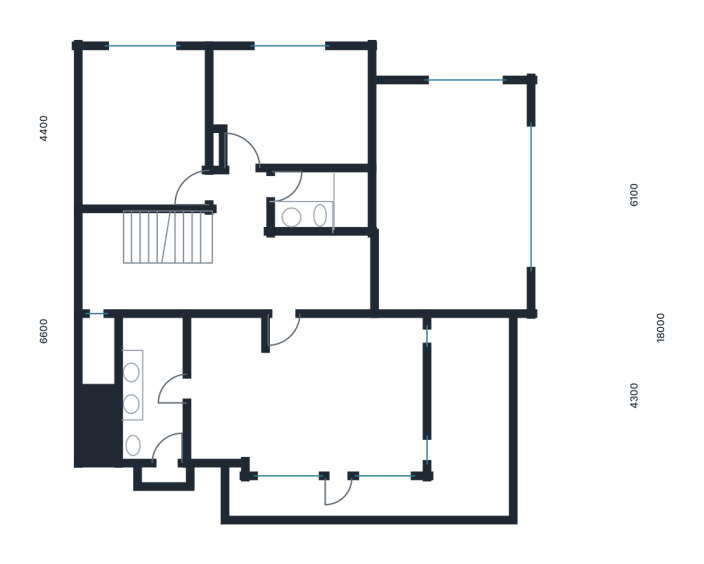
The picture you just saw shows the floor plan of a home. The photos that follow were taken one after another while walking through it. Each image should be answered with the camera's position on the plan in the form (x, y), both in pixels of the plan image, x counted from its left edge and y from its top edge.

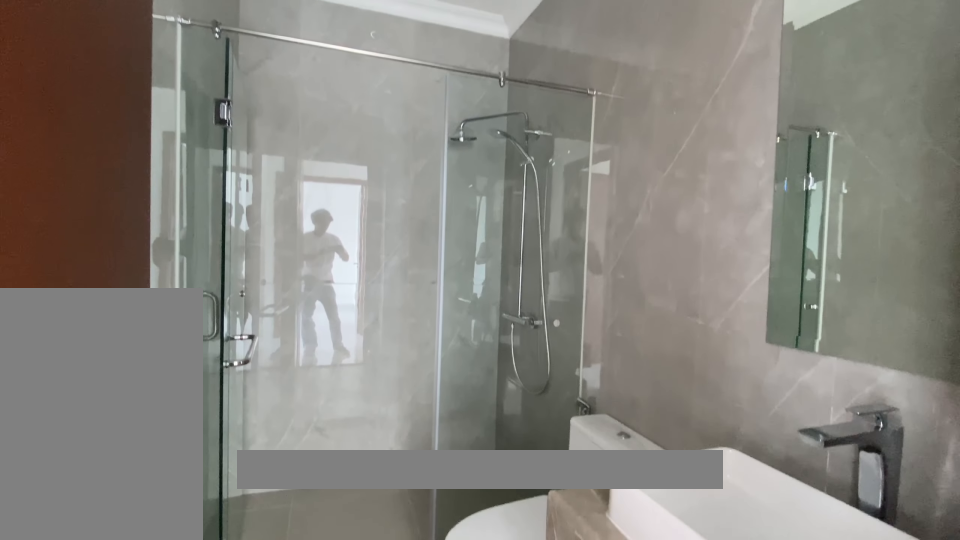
(334, 206)
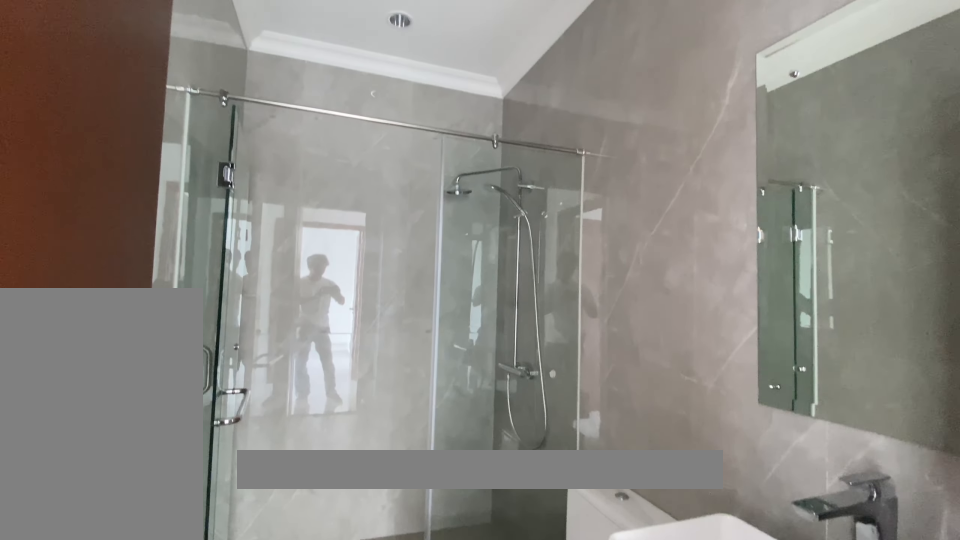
(334, 206)
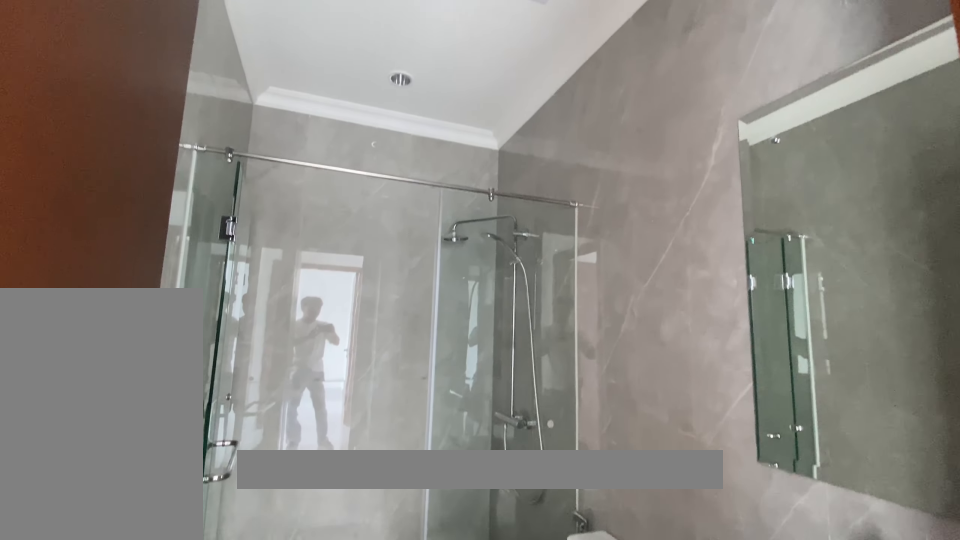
(334, 206)
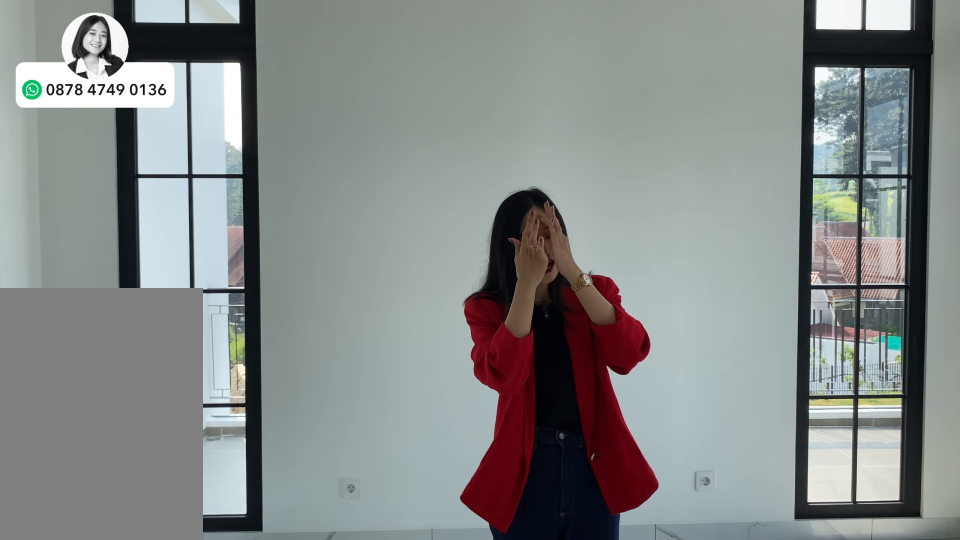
(356, 371)
